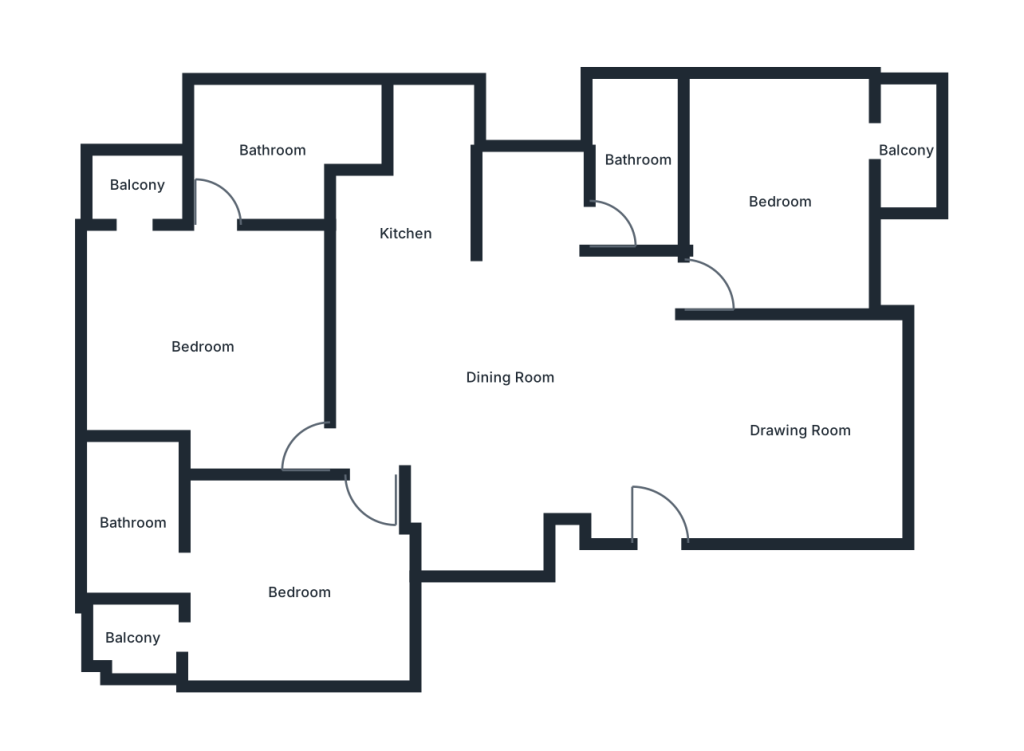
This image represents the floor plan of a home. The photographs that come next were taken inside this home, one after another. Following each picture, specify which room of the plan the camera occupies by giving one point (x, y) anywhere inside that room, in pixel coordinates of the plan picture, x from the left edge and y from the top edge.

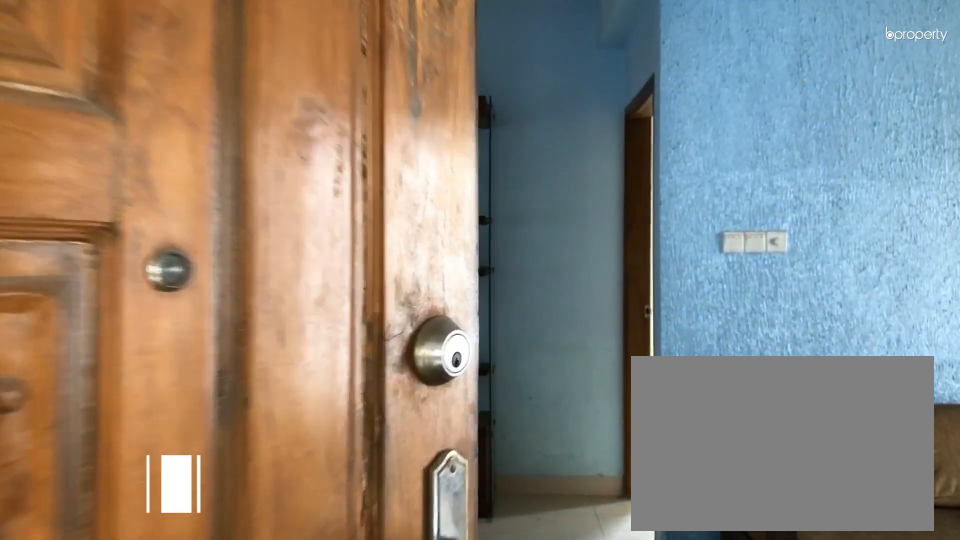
(663, 460)
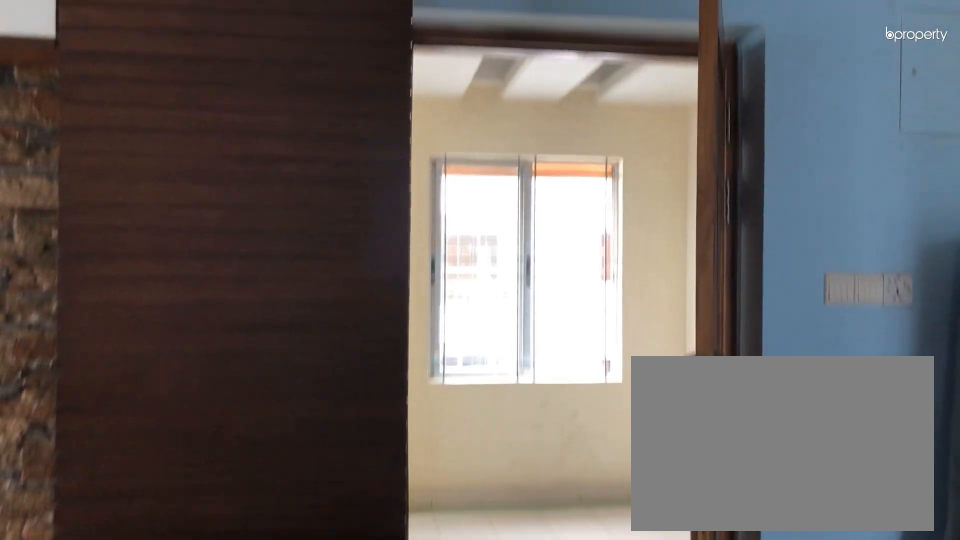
(800, 427)
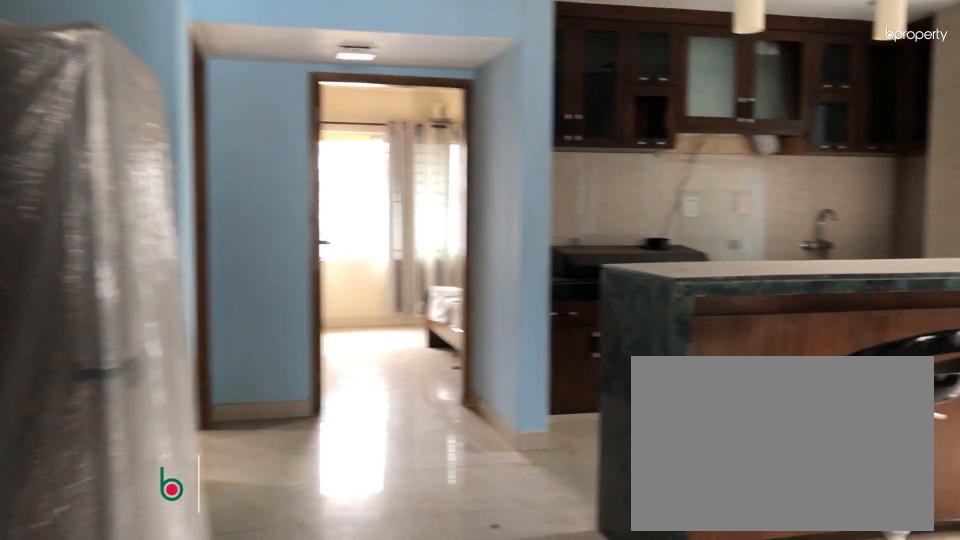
(526, 413)
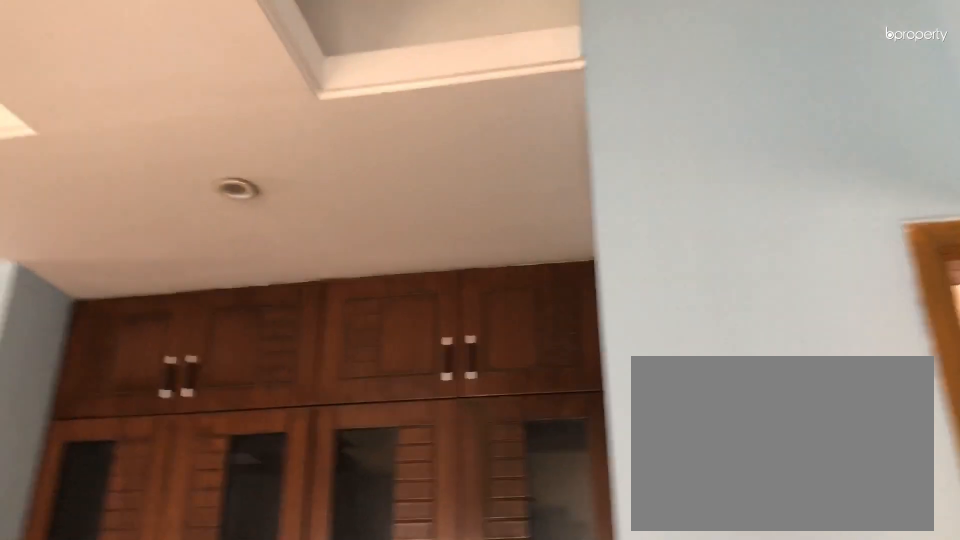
(508, 377)
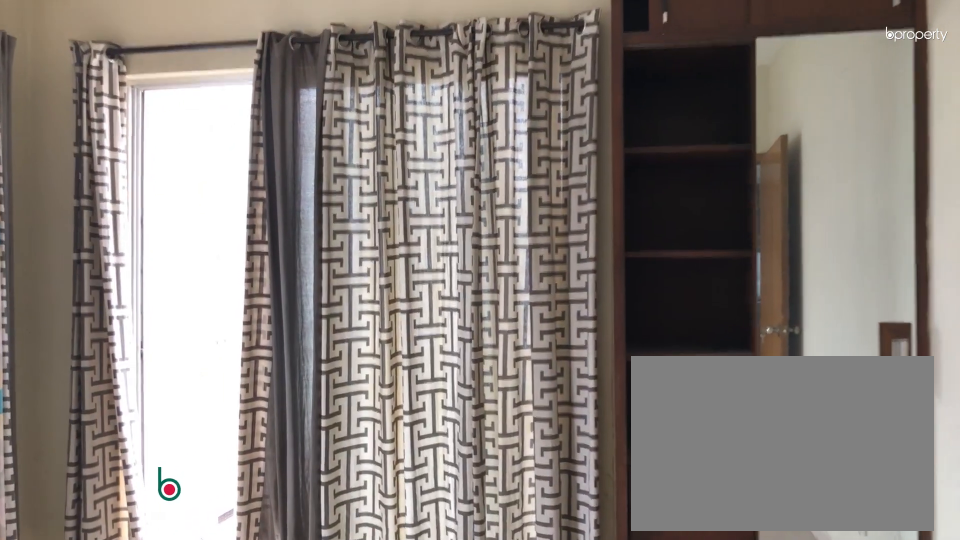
(781, 203)
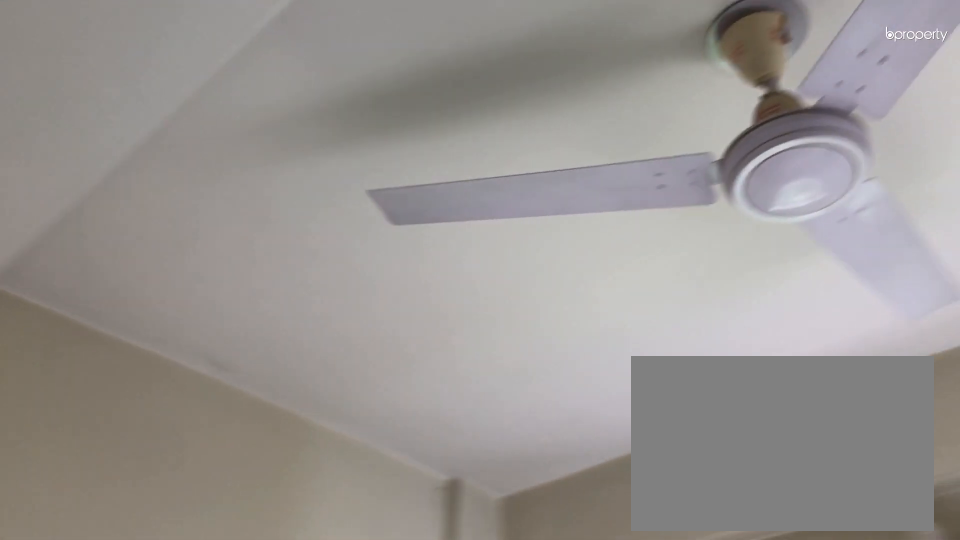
(781, 203)
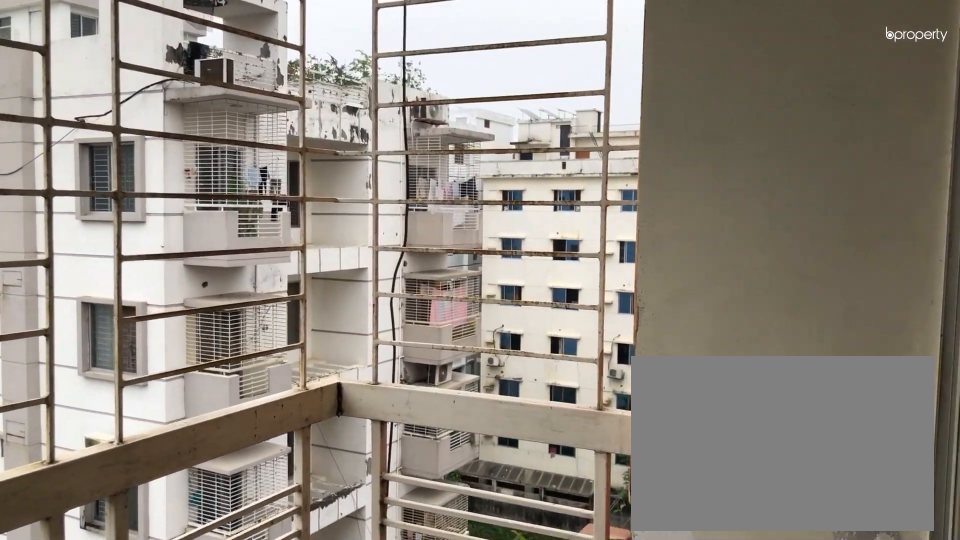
(907, 147)
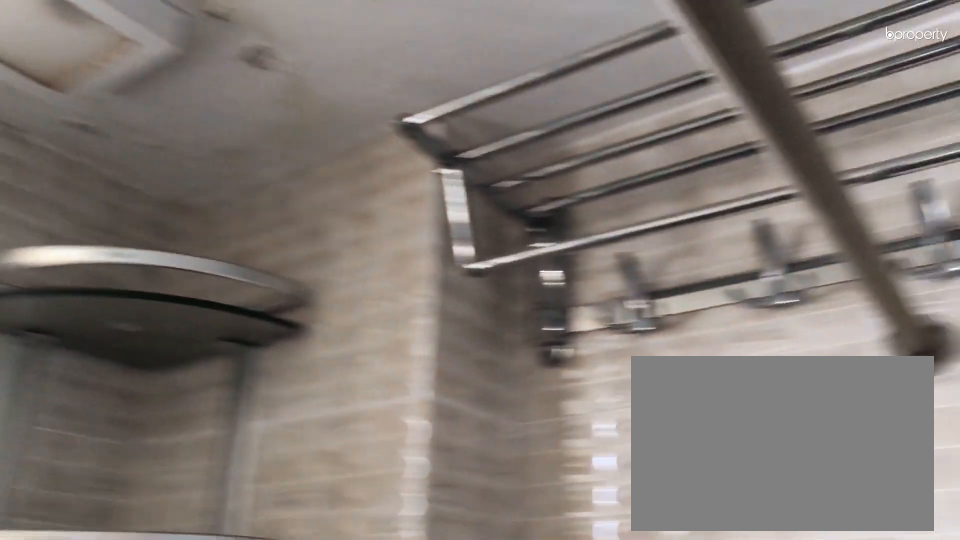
(637, 157)
